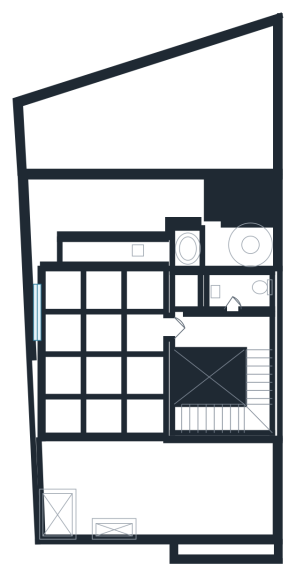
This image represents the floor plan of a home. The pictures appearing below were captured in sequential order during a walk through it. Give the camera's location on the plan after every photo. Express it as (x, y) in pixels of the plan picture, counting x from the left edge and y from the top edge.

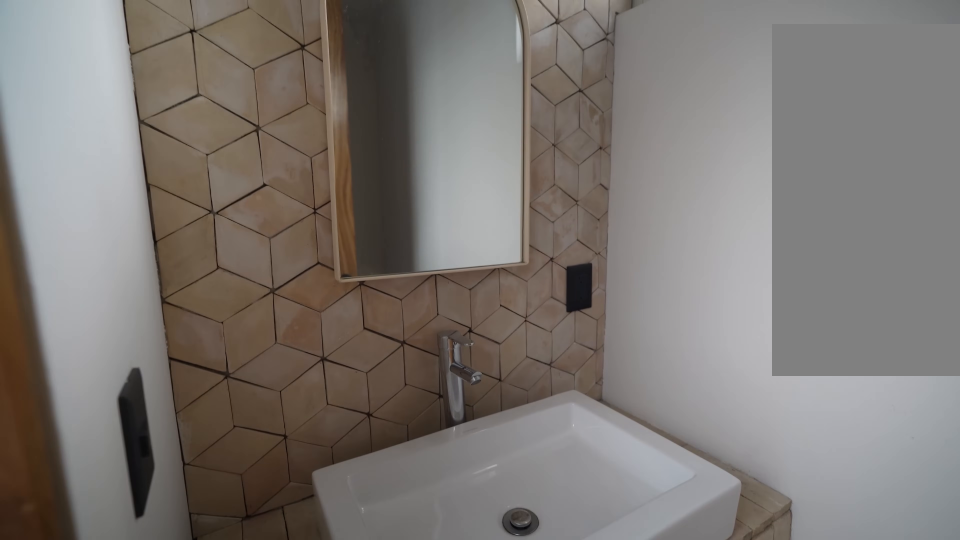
(230, 296)
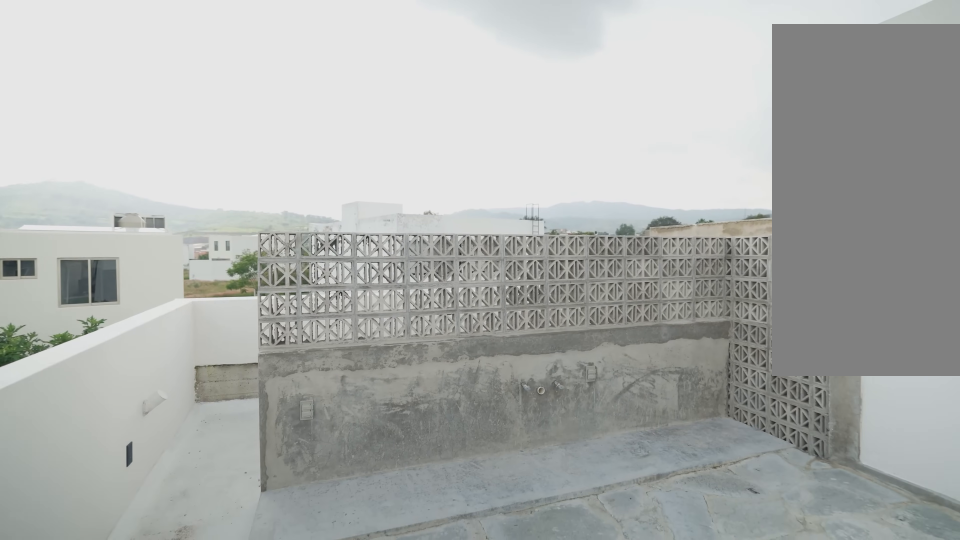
(71, 336)
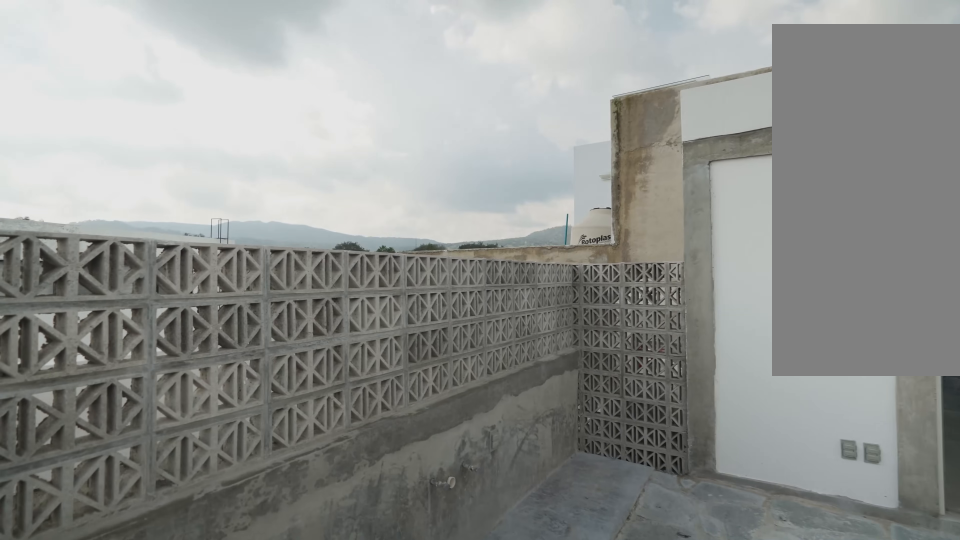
(54, 307)
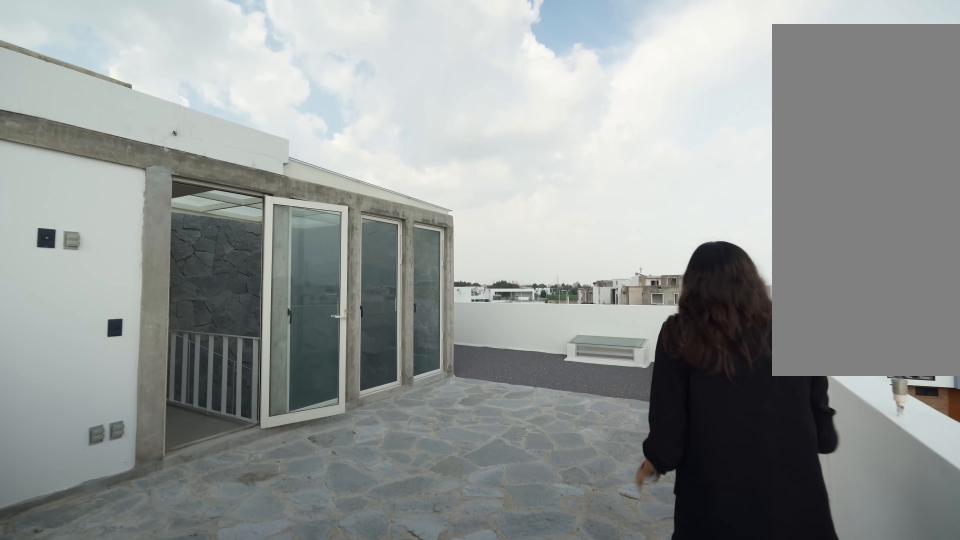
(70, 278)
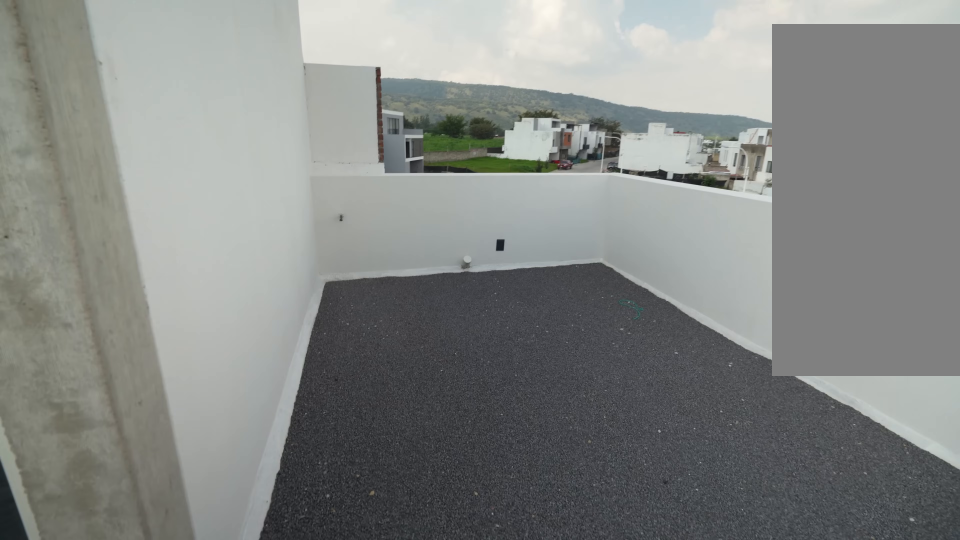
(136, 446)
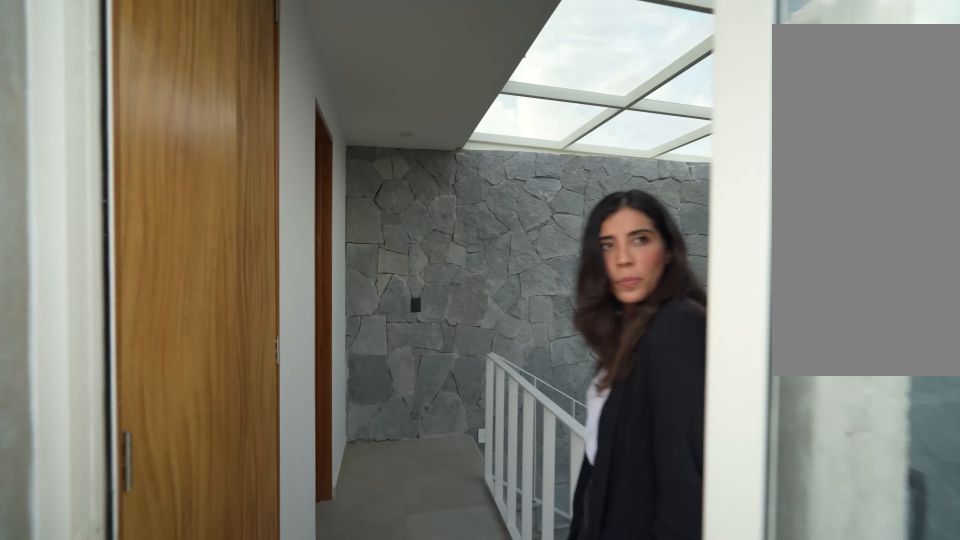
(139, 330)
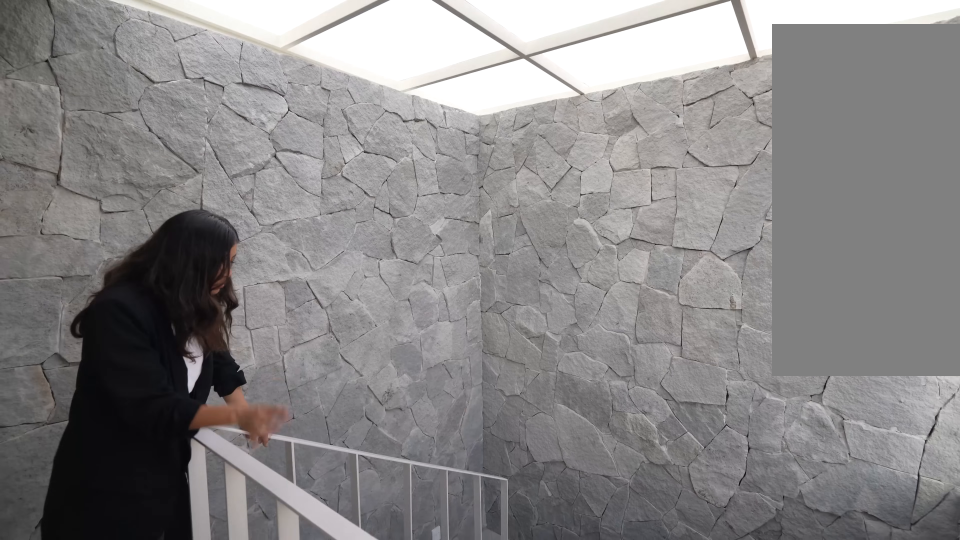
(210, 333)
